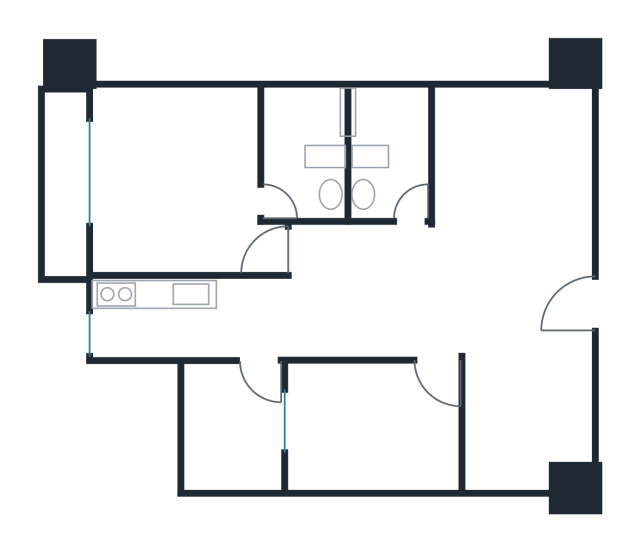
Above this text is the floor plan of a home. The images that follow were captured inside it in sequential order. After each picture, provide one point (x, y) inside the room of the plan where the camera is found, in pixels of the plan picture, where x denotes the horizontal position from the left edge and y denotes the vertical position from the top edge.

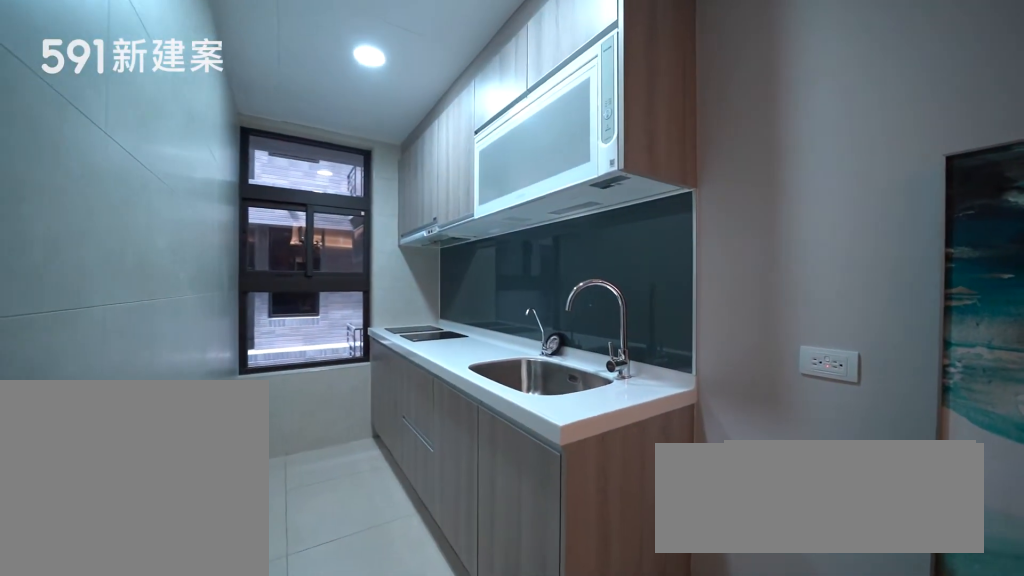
(182, 318)
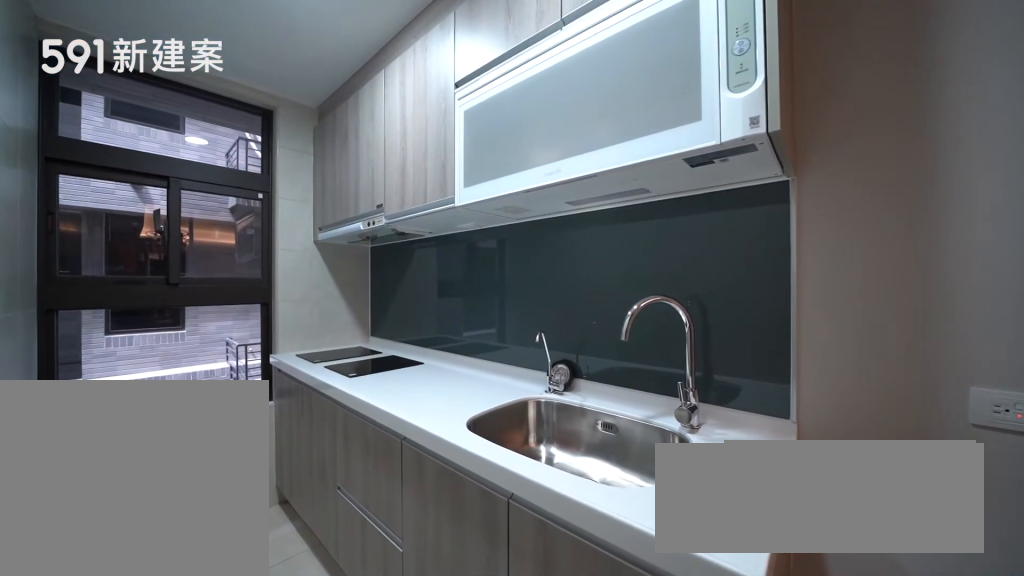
(182, 318)
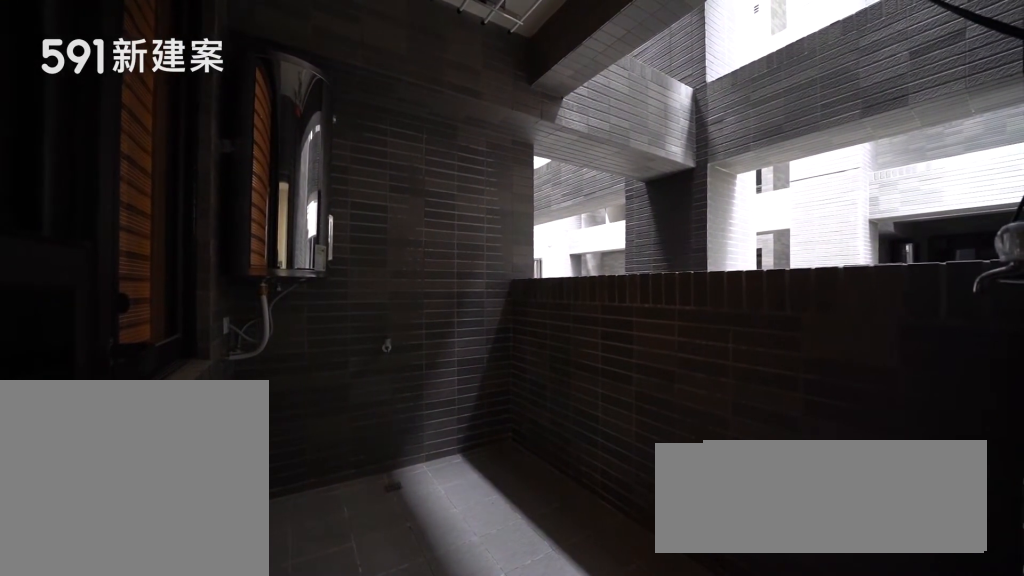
(231, 430)
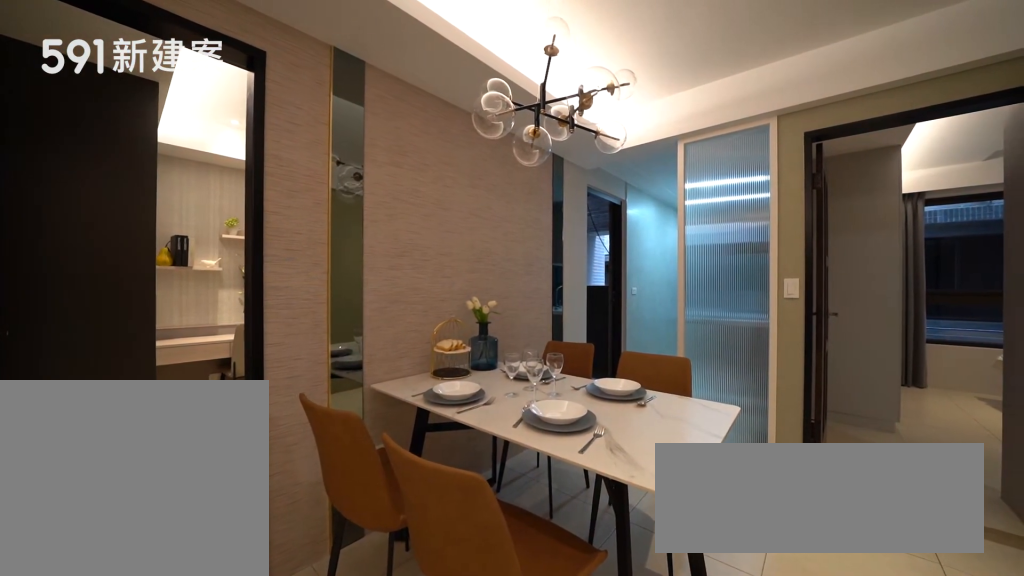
(358, 310)
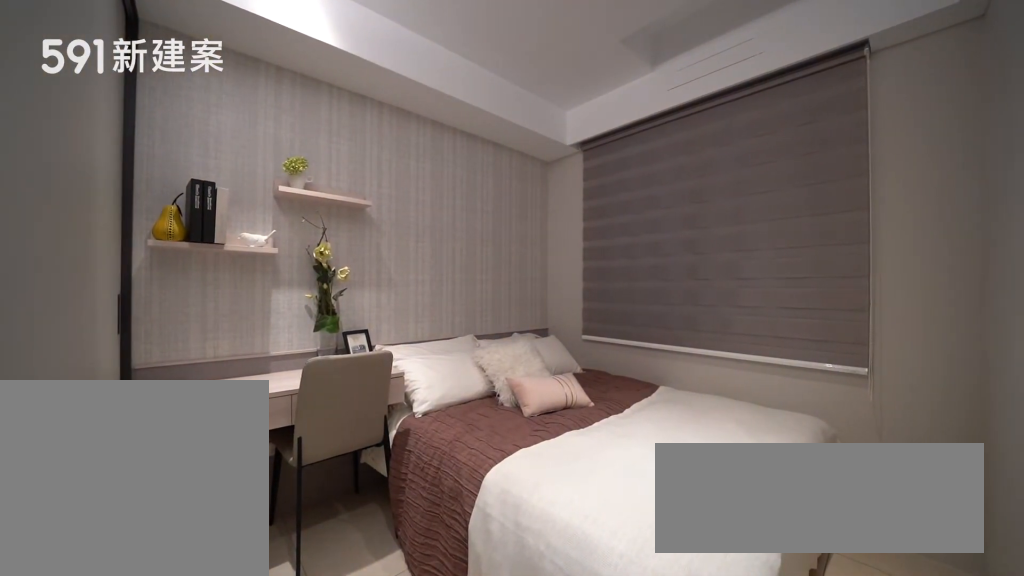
(370, 425)
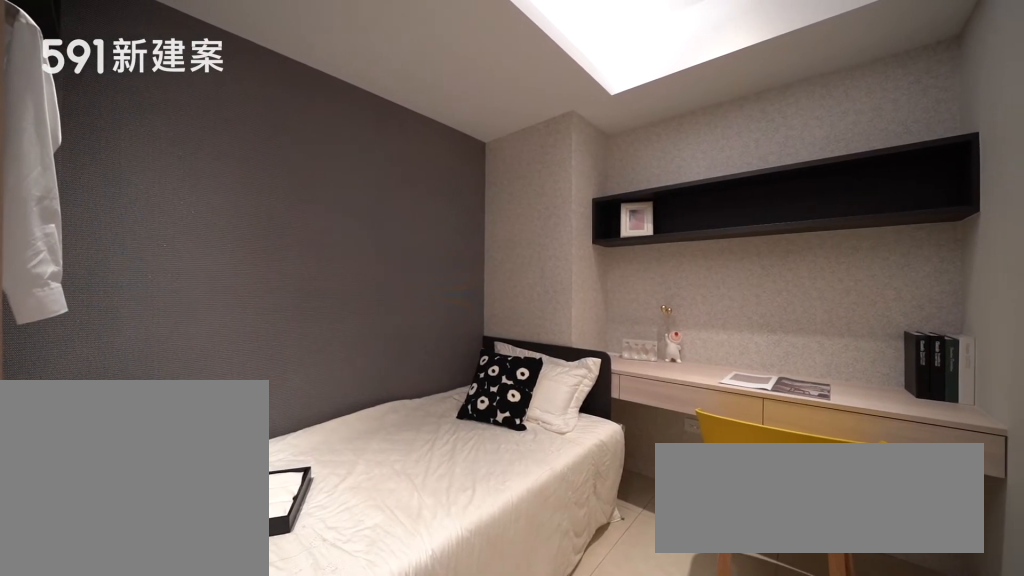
(532, 425)
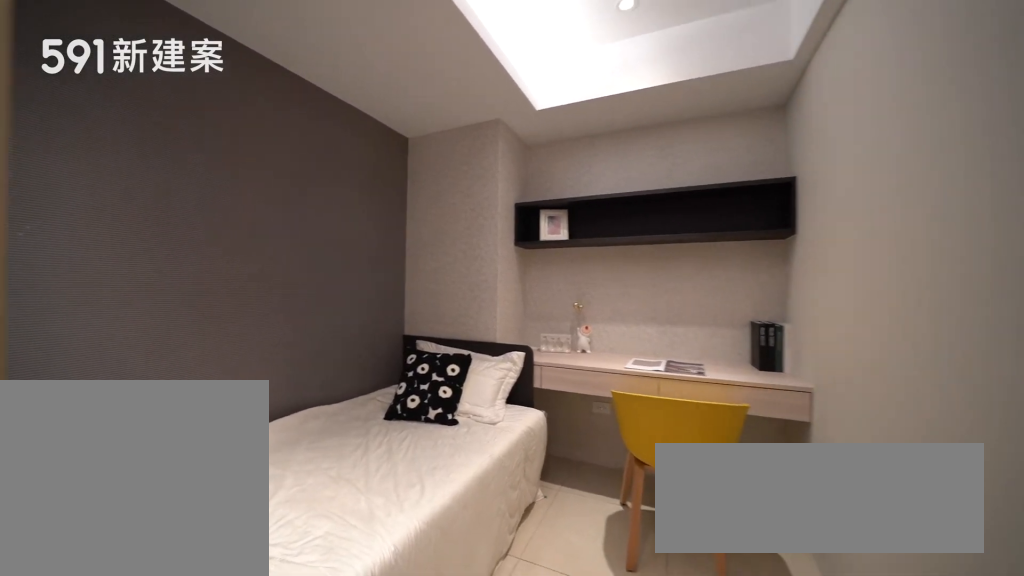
(532, 425)
